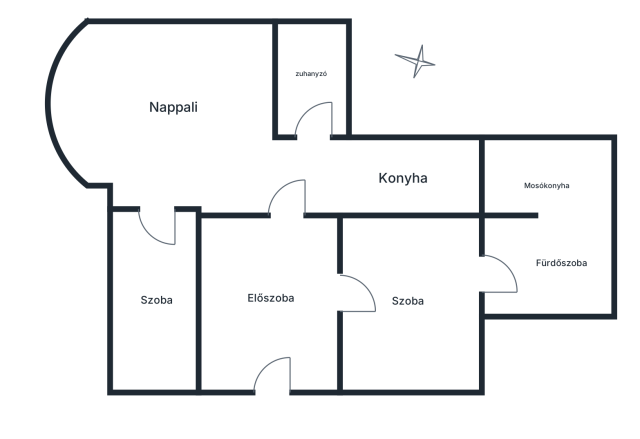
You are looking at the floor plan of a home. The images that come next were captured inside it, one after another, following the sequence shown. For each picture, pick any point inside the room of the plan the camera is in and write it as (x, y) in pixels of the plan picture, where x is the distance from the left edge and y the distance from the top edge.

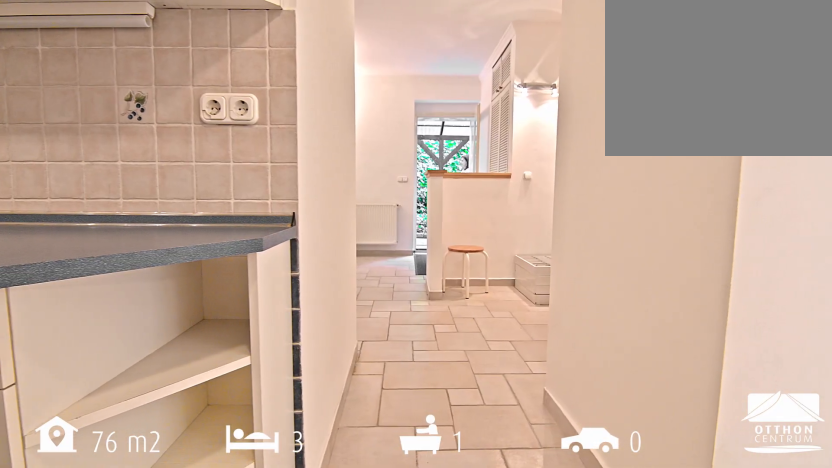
(408, 178)
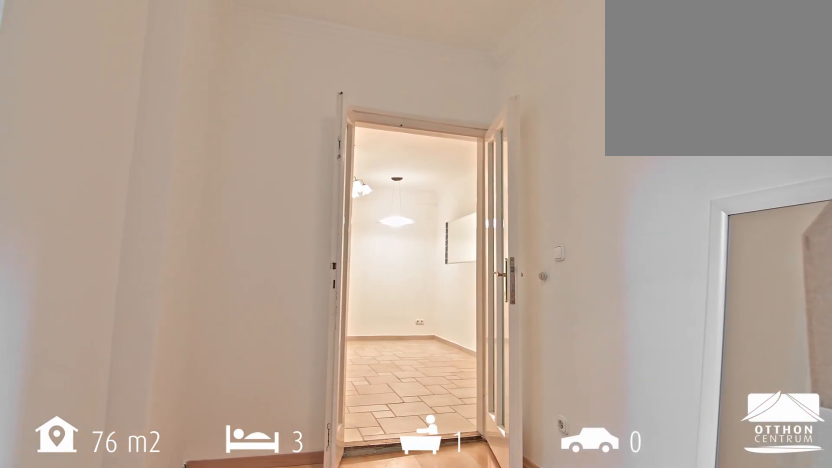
(157, 303)
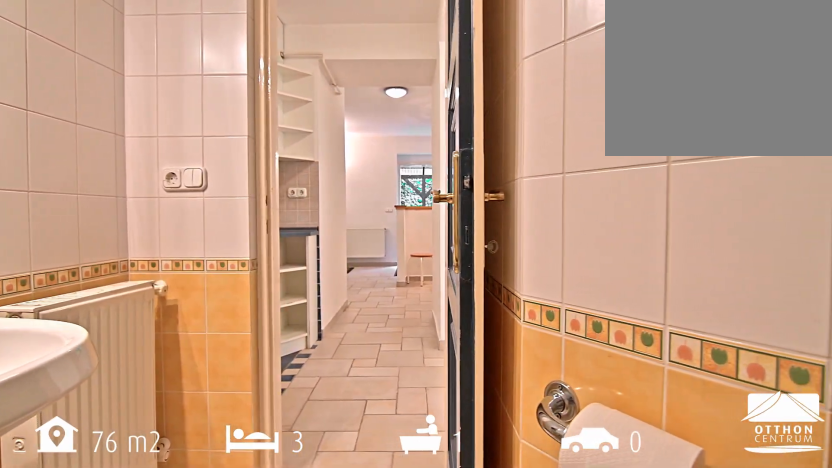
(313, 76)
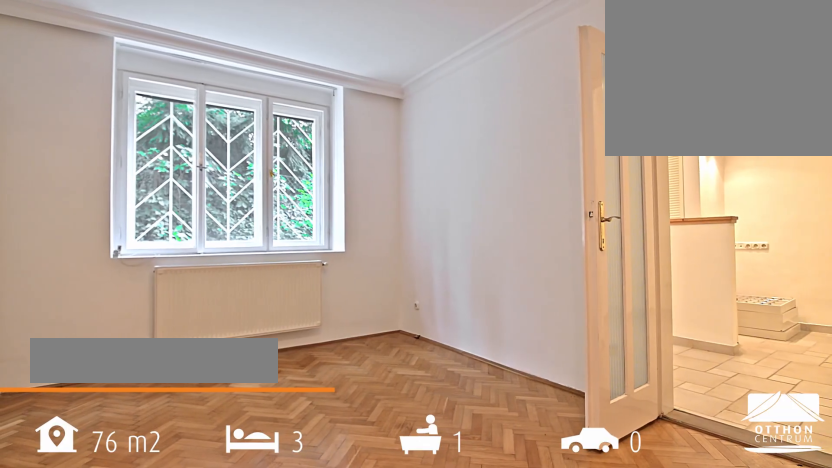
(415, 303)
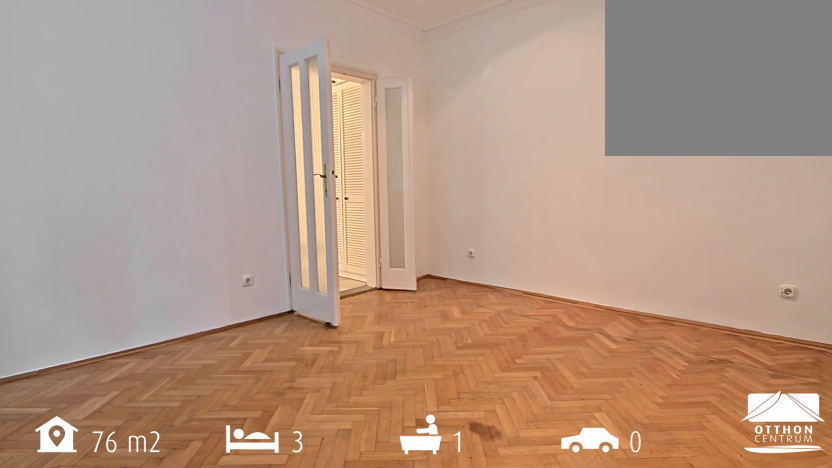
(415, 303)
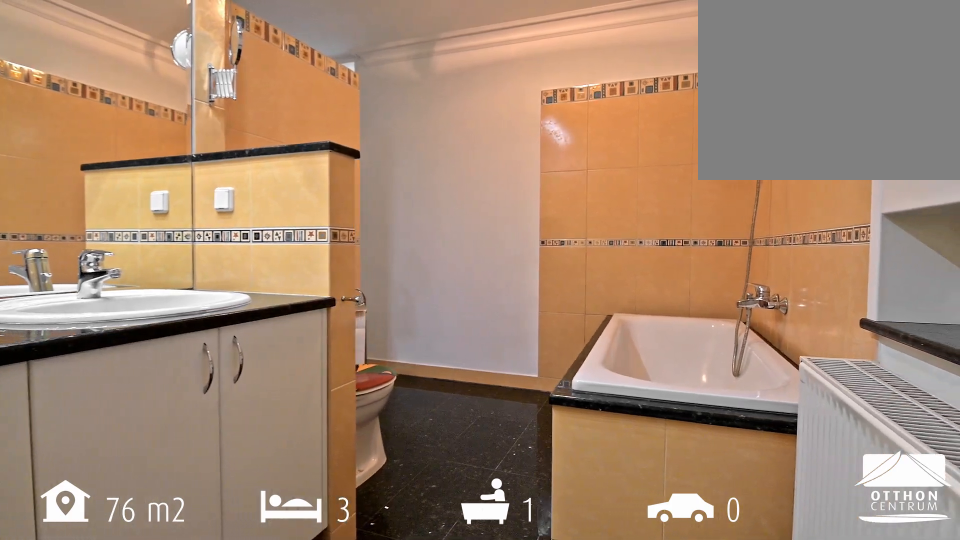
(554, 266)
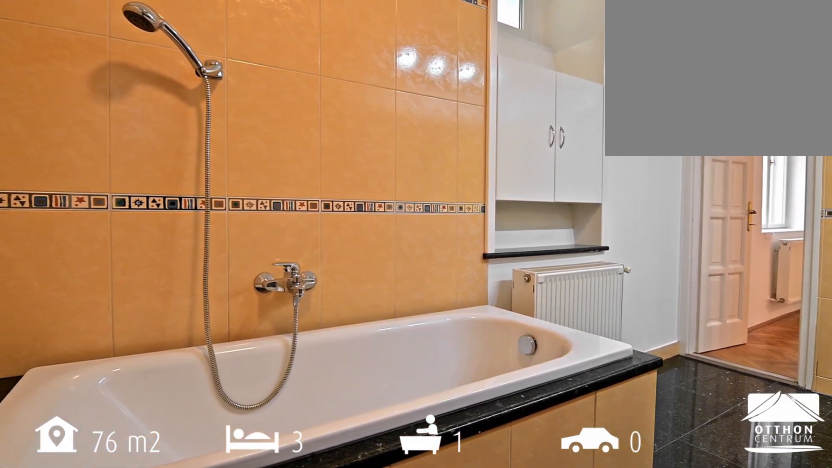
(554, 266)
